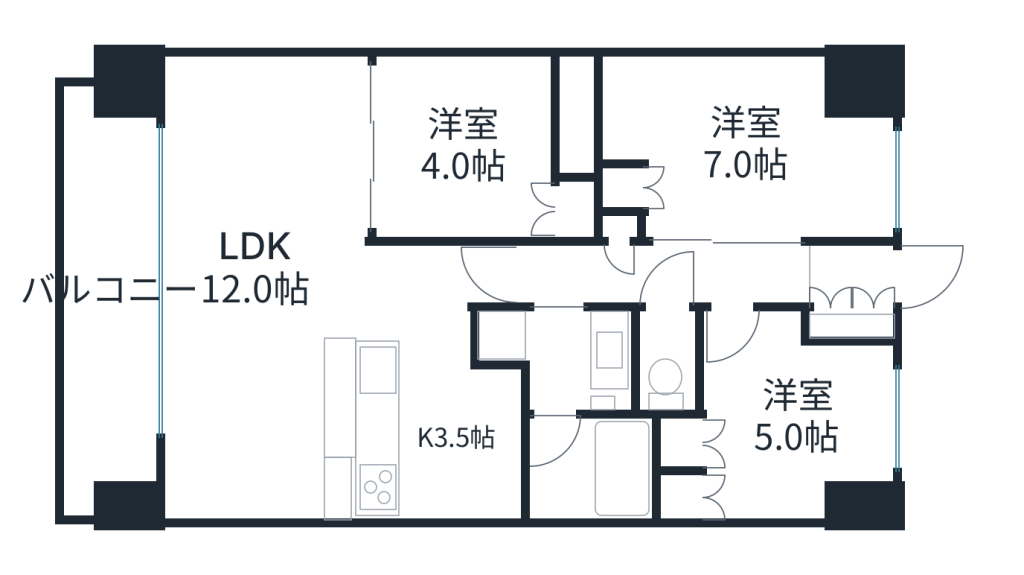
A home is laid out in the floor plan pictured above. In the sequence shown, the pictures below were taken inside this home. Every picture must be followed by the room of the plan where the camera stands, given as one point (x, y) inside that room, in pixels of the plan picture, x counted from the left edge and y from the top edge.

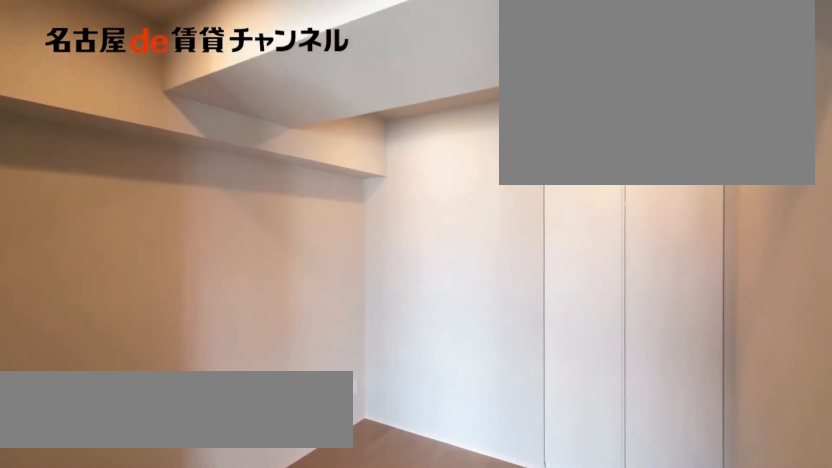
(462, 151)
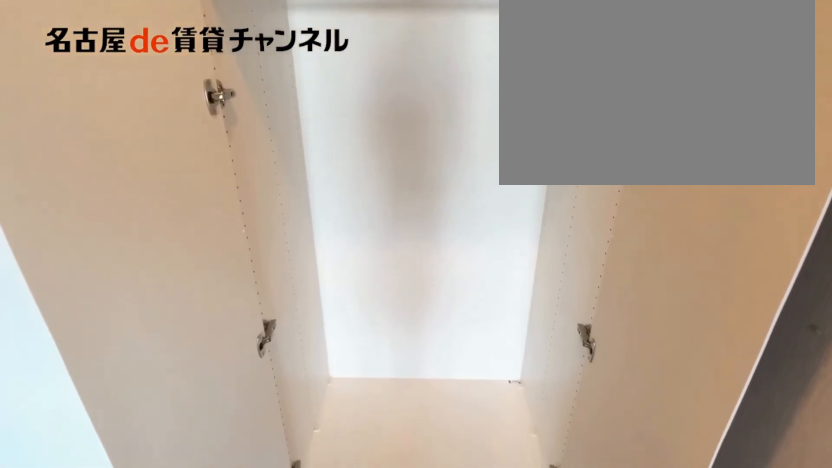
(578, 211)
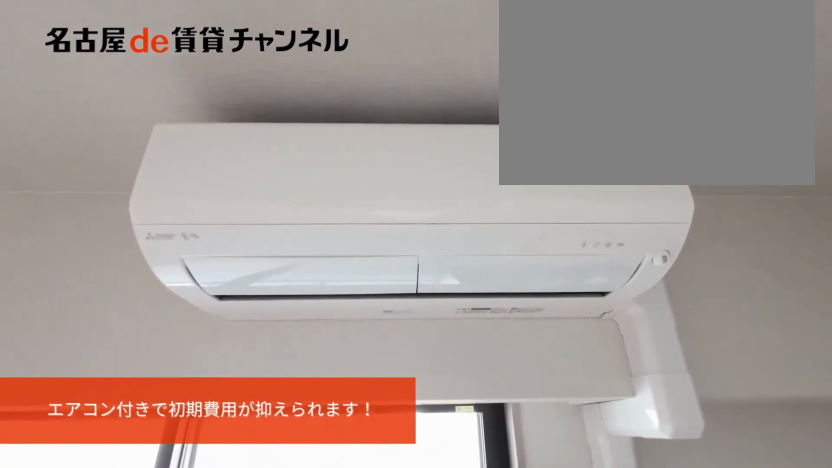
(257, 274)
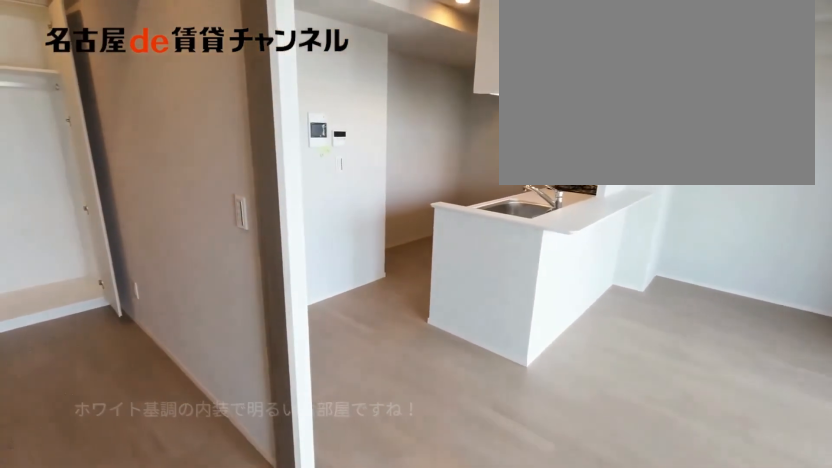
(257, 274)
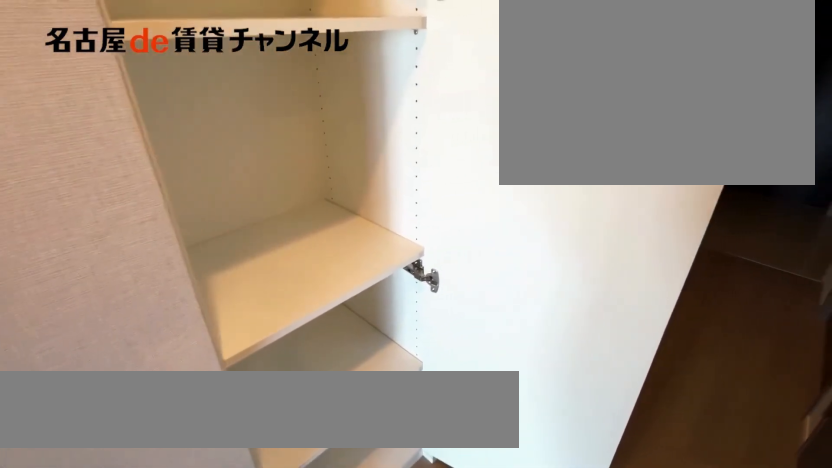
(617, 227)
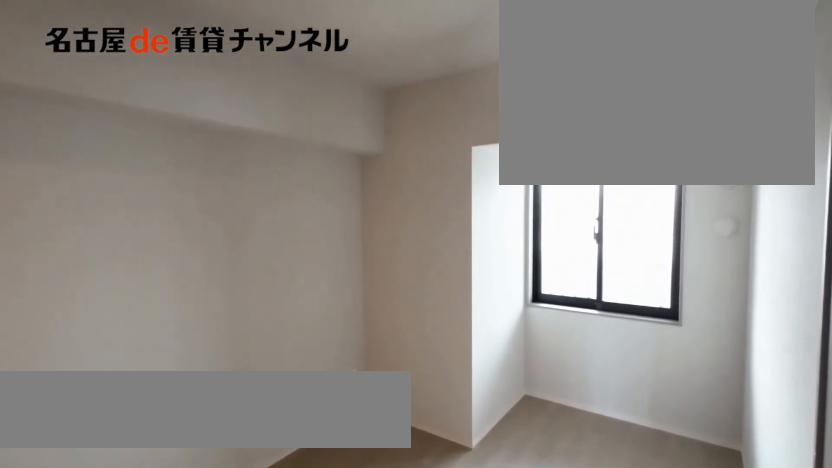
(745, 144)
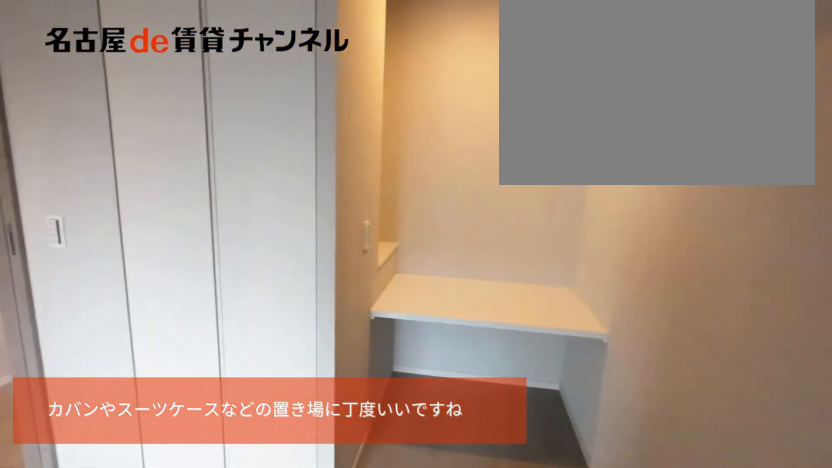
(745, 144)
